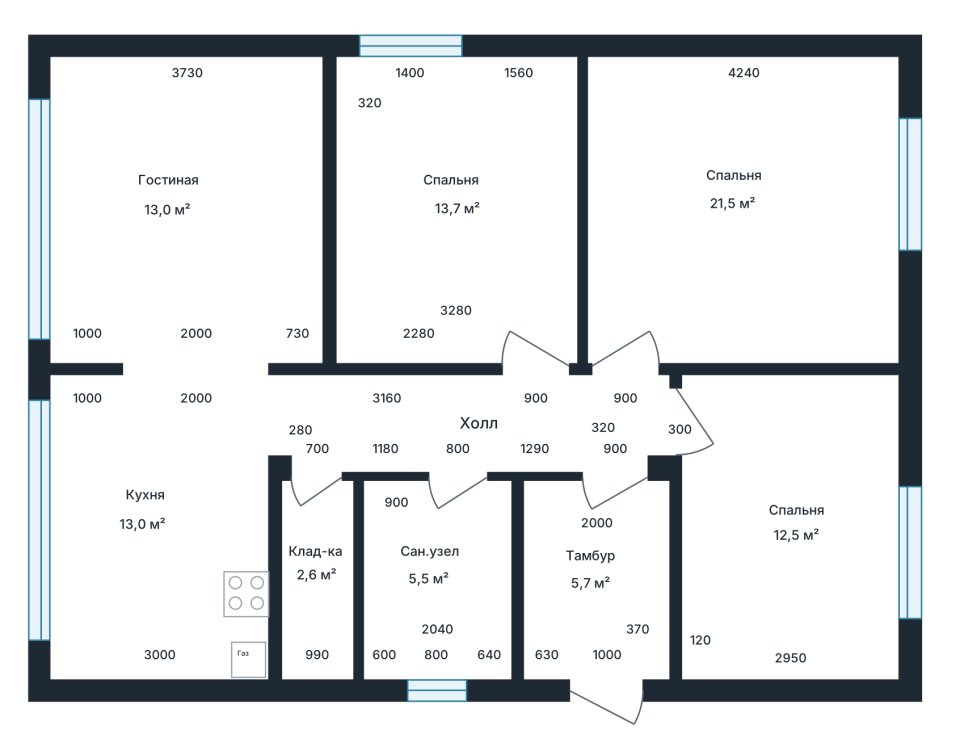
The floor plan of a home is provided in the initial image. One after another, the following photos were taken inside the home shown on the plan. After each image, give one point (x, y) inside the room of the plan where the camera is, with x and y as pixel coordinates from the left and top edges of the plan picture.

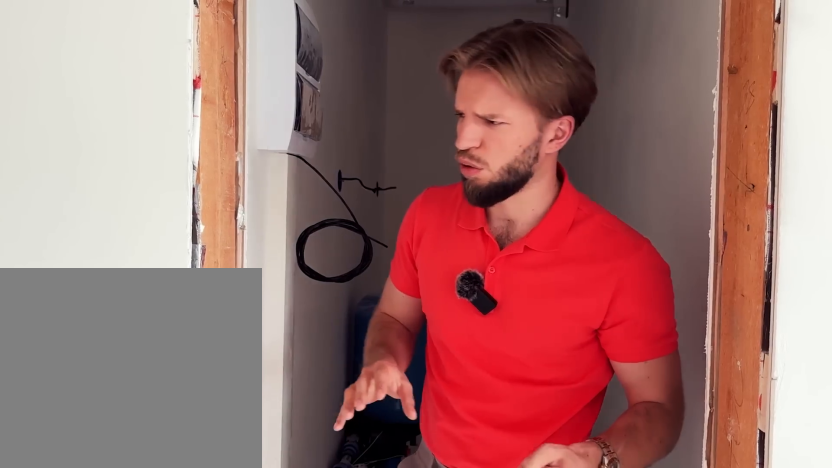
(303, 583)
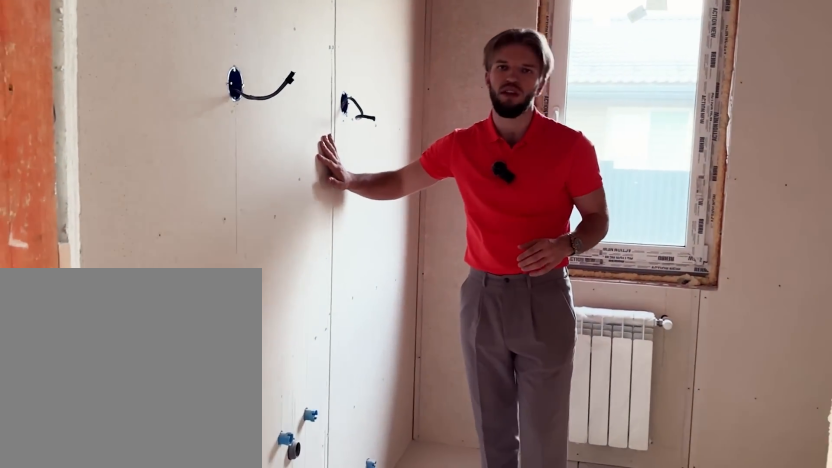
(435, 586)
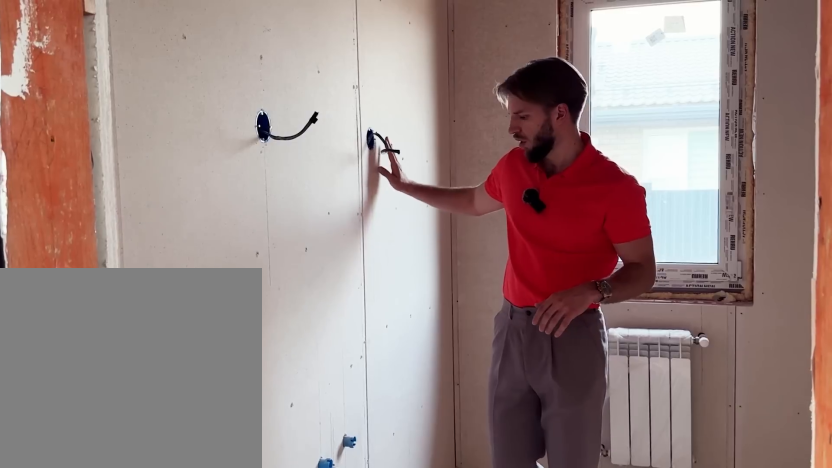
(435, 586)
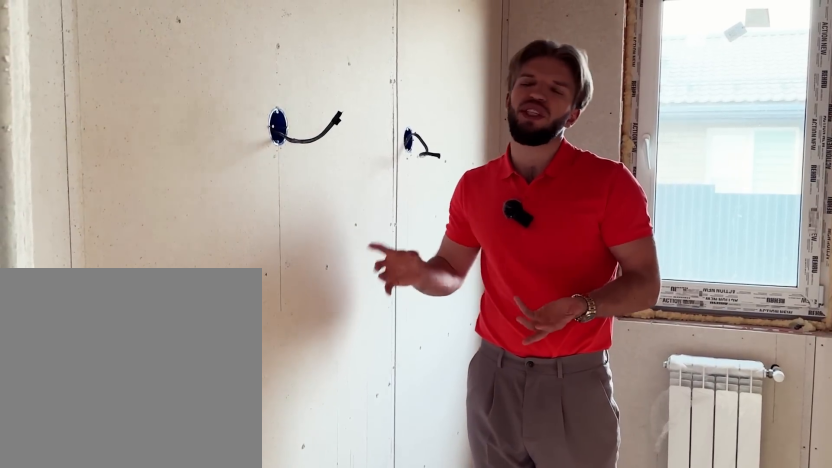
(435, 583)
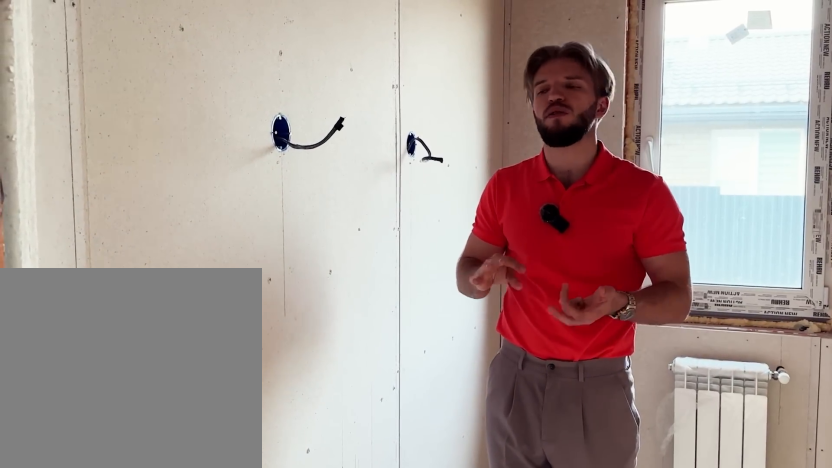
(435, 583)
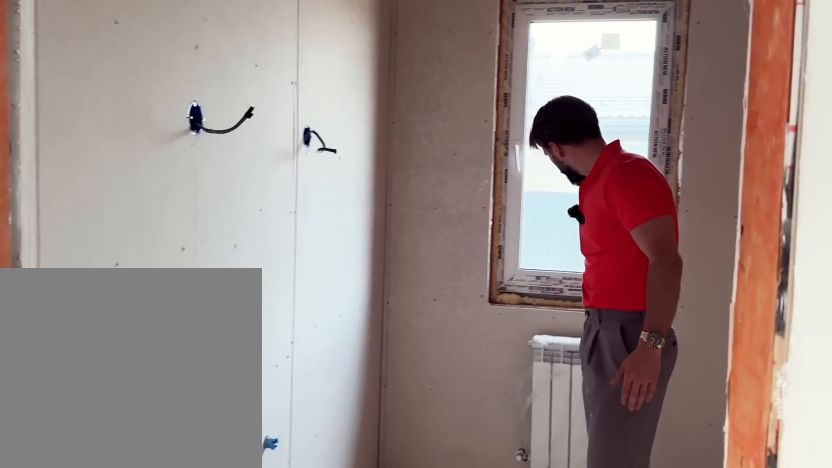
(435, 583)
